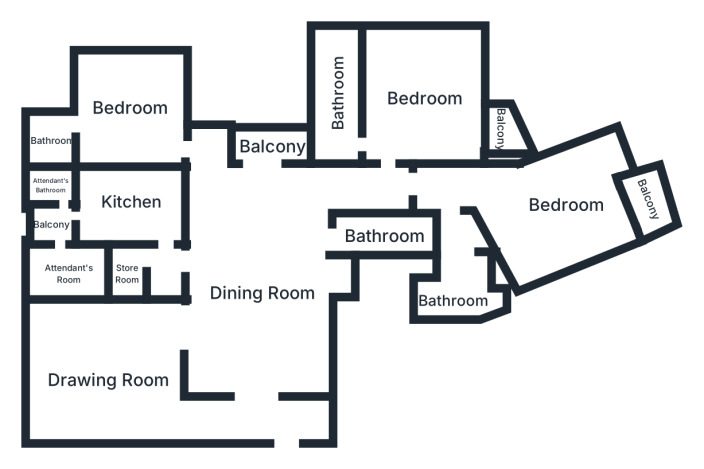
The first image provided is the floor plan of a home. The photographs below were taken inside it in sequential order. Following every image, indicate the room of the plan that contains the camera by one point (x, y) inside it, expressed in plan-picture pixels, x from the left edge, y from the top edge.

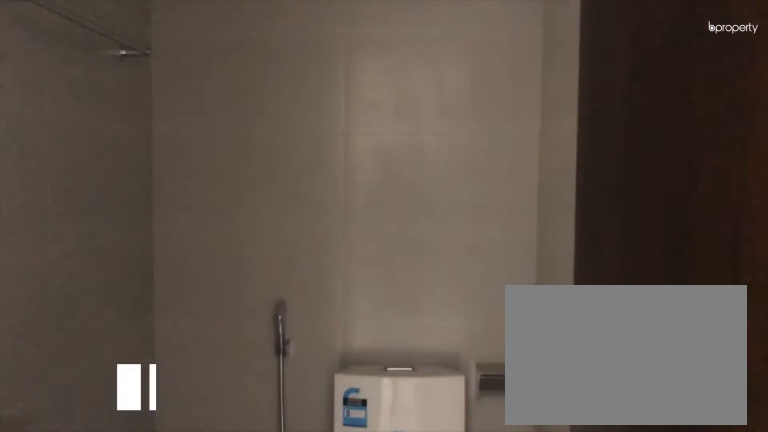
(384, 236)
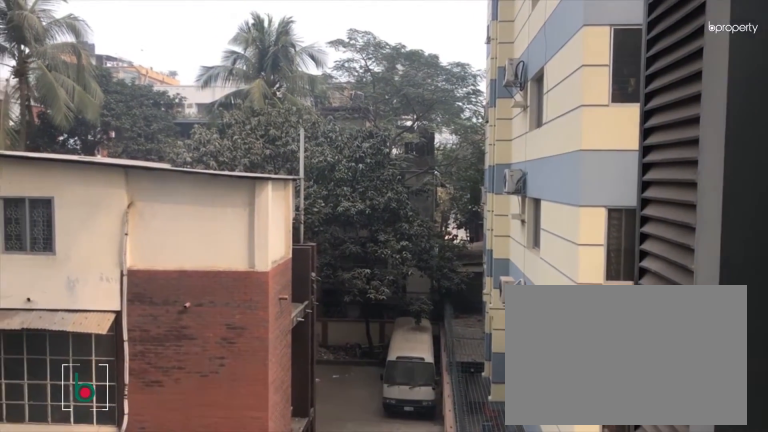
(273, 148)
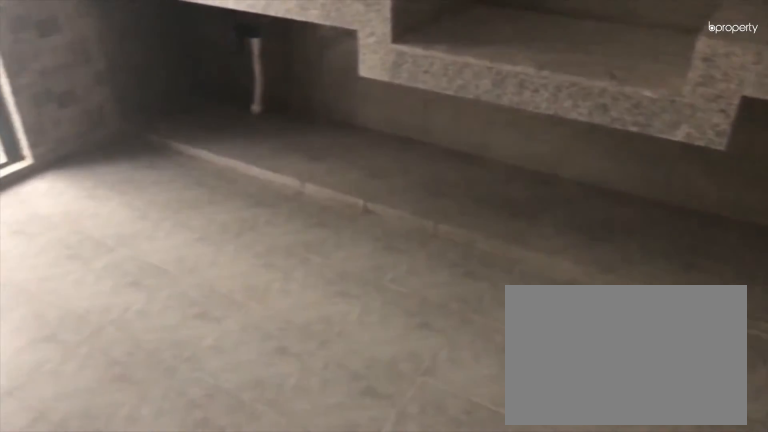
(130, 205)
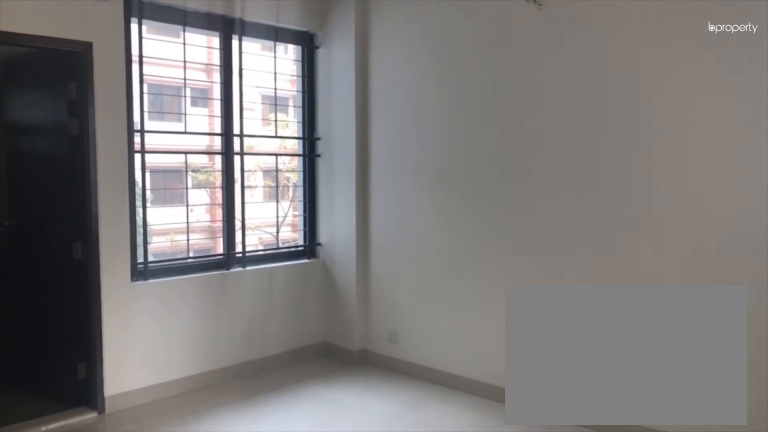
(129, 110)
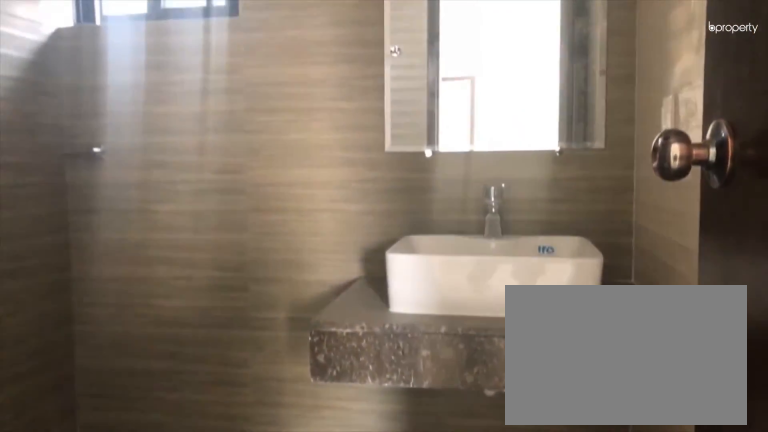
(56, 141)
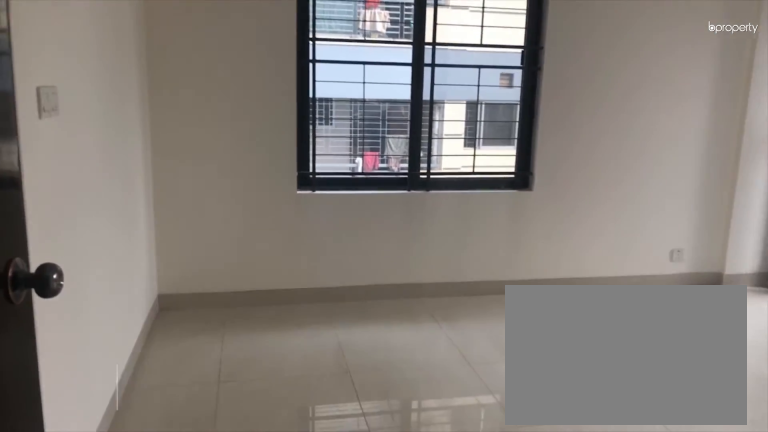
(425, 101)
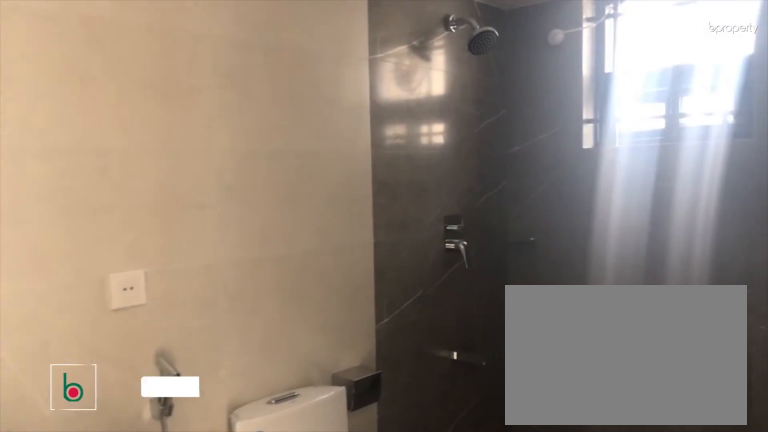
(339, 91)
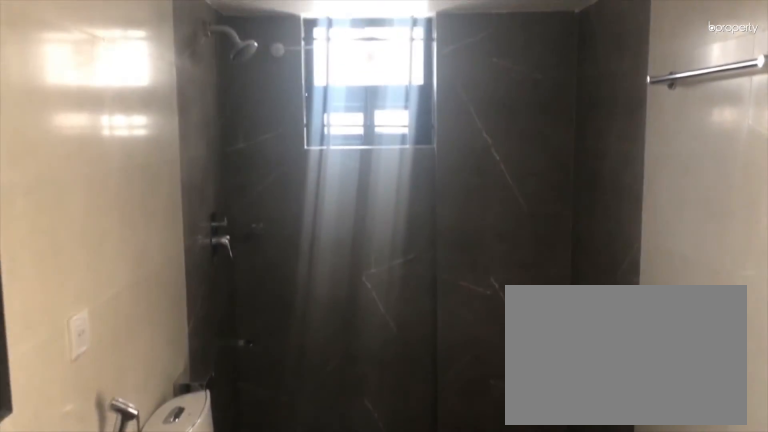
(339, 91)
